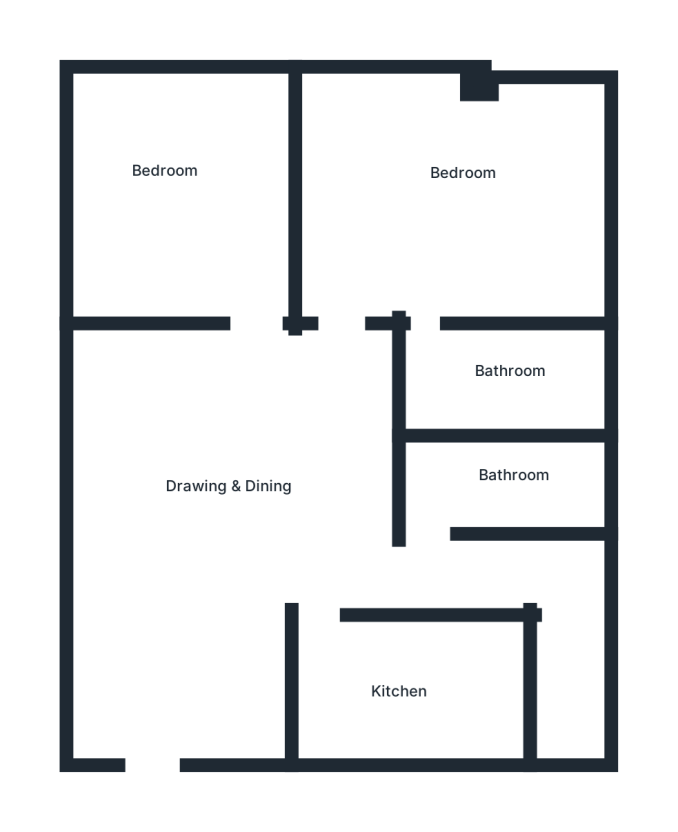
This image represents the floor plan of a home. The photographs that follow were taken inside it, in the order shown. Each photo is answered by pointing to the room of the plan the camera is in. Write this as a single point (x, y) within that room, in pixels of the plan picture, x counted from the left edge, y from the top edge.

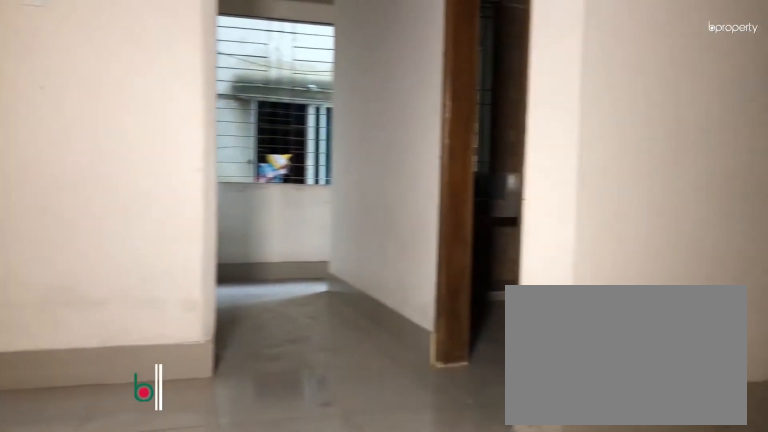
(236, 491)
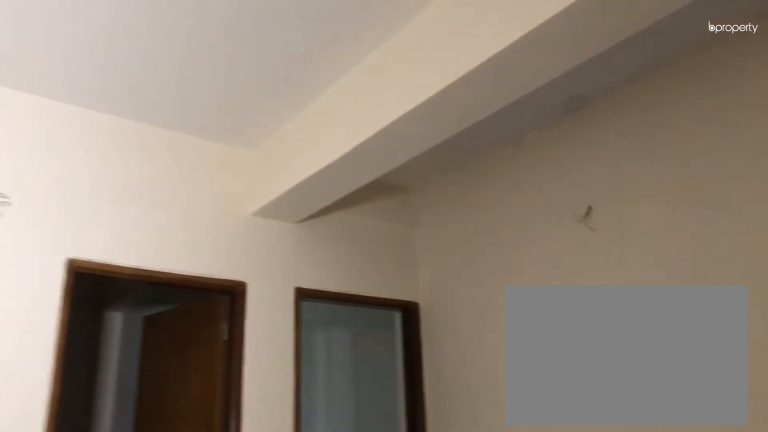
(236, 491)
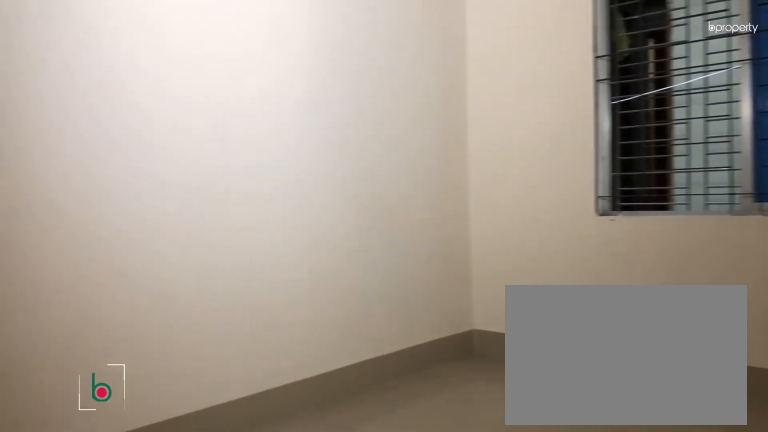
(186, 202)
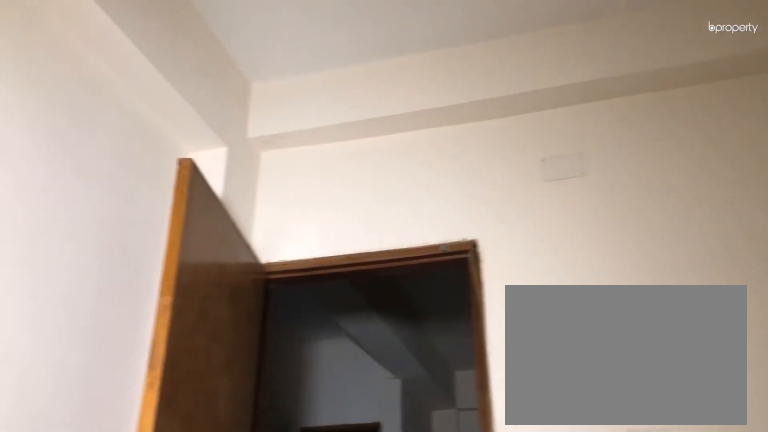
(186, 202)
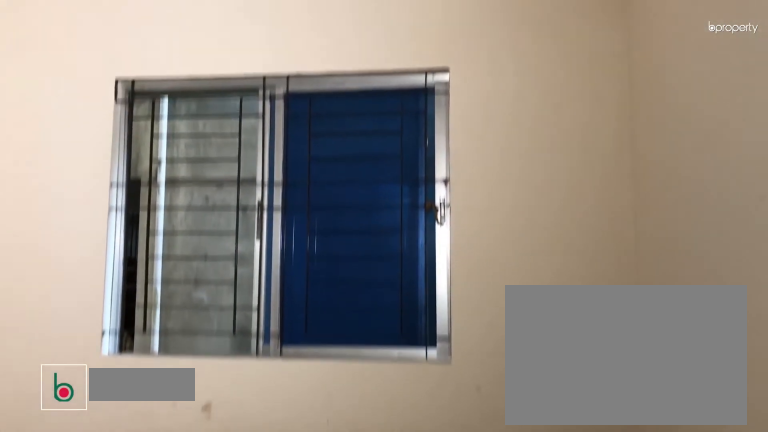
(441, 214)
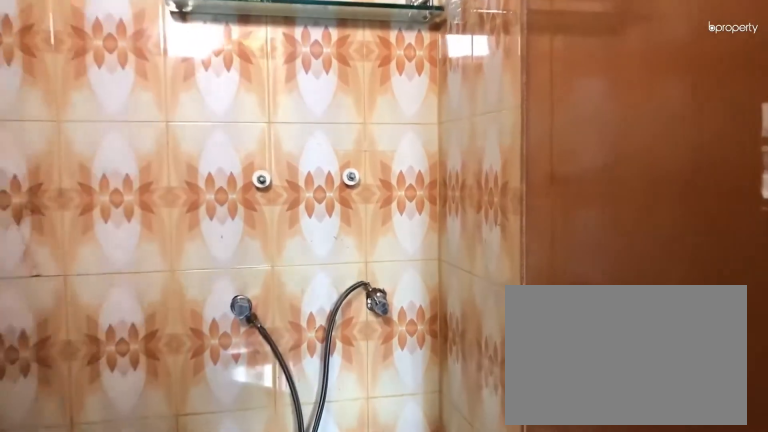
(504, 373)
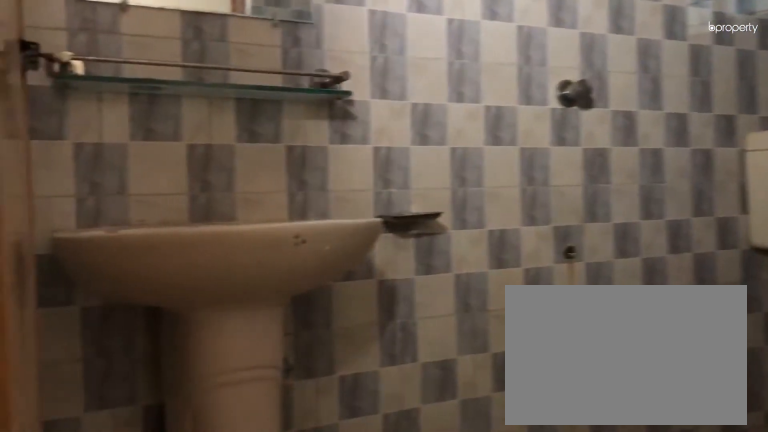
(475, 488)
